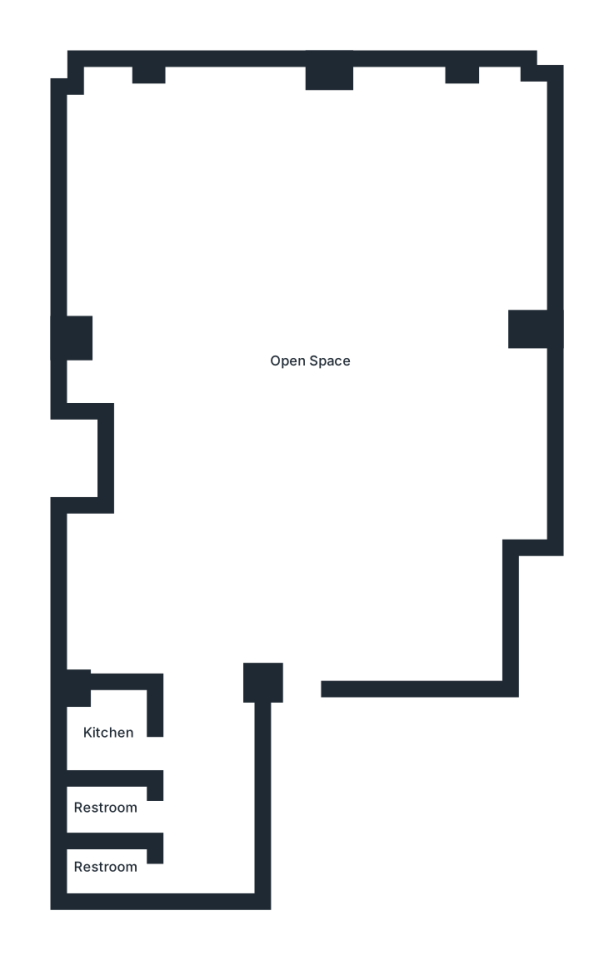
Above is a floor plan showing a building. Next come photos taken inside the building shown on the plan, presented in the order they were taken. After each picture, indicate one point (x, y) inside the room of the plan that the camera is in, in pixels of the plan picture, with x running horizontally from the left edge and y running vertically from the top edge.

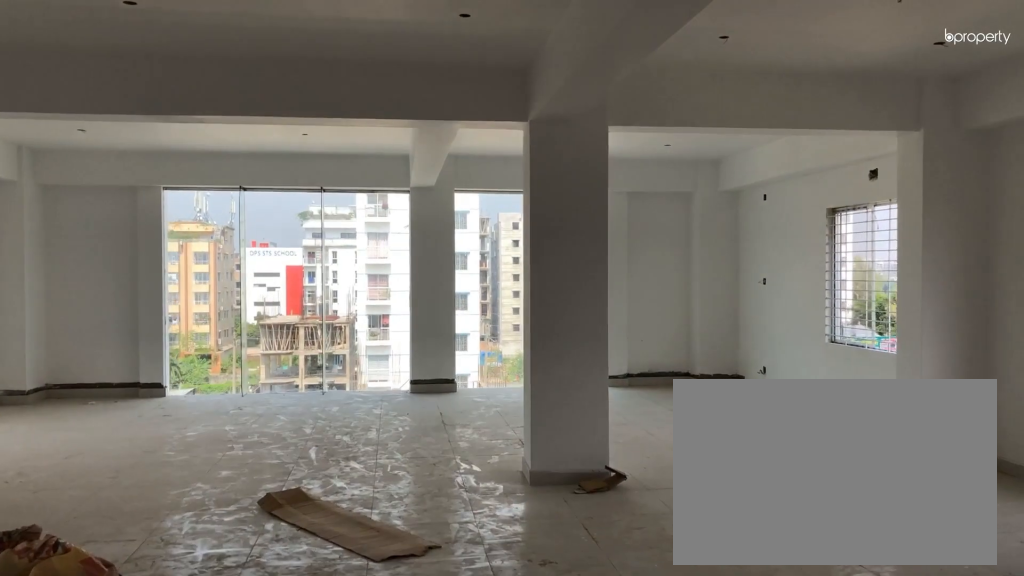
(302, 629)
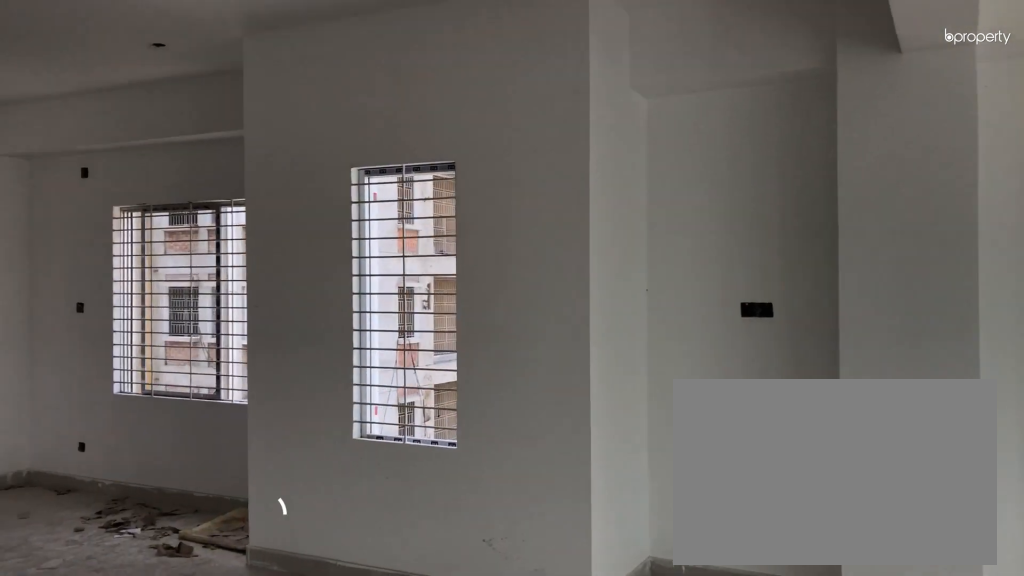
(310, 365)
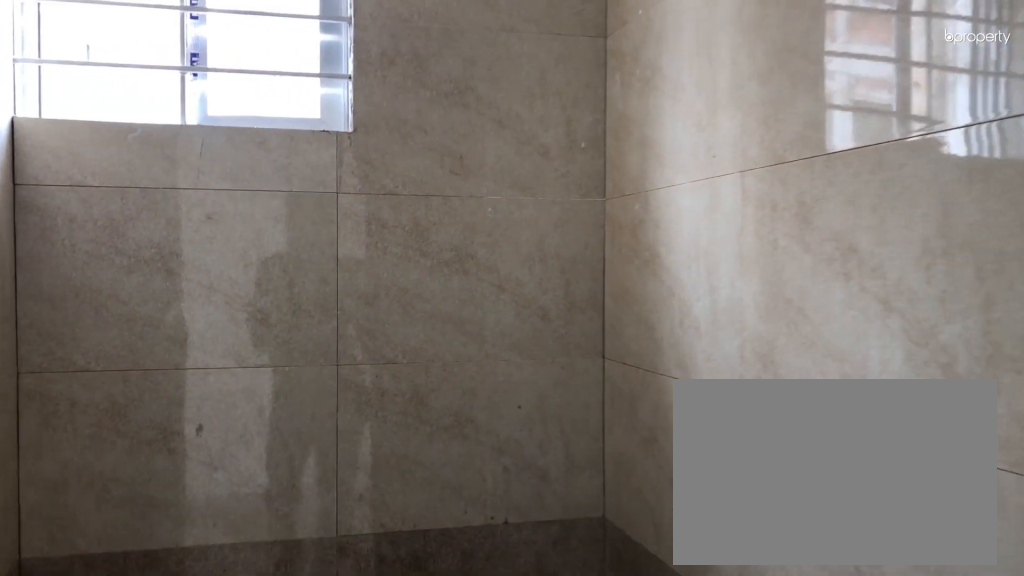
(106, 807)
